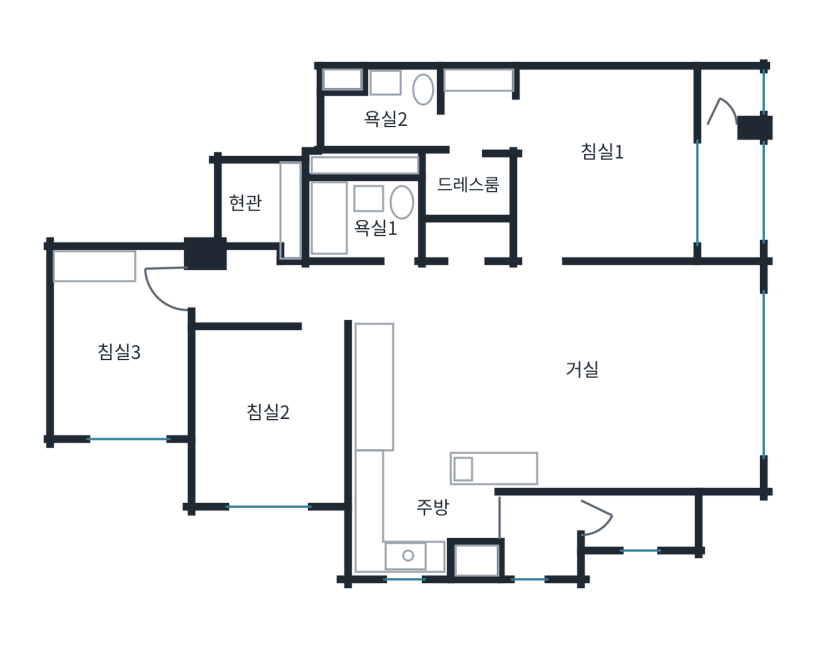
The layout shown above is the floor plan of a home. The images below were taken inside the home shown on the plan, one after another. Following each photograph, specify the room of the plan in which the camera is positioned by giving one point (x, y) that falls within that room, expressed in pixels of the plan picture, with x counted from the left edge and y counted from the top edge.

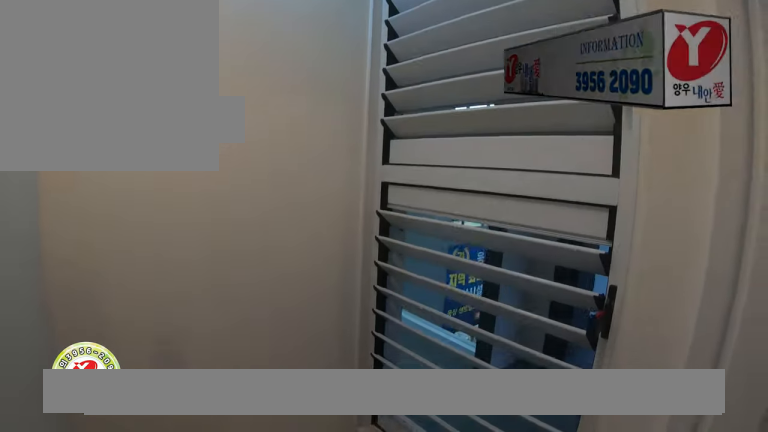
(729, 202)
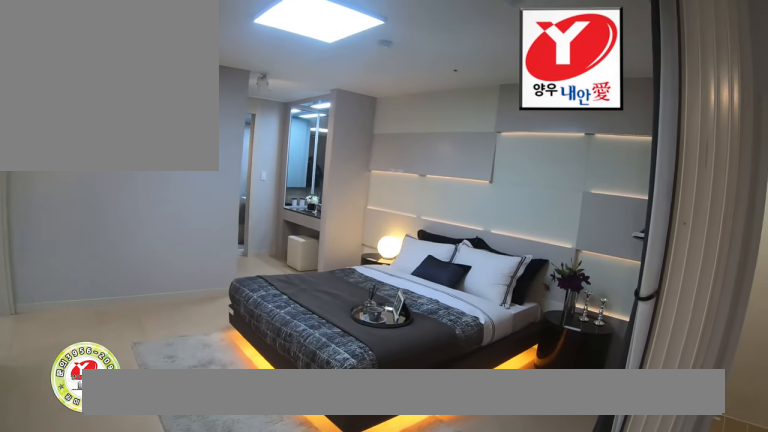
(605, 192)
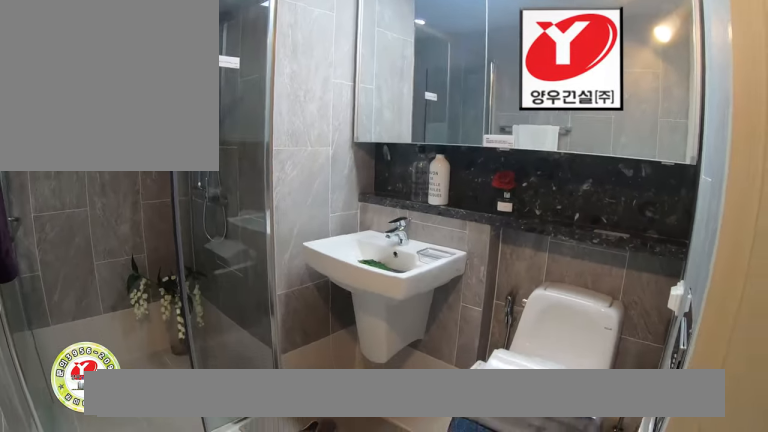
(445, 132)
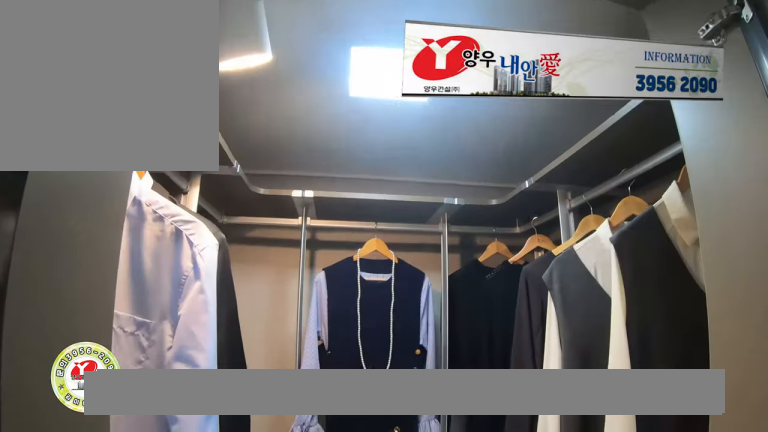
(445, 132)
